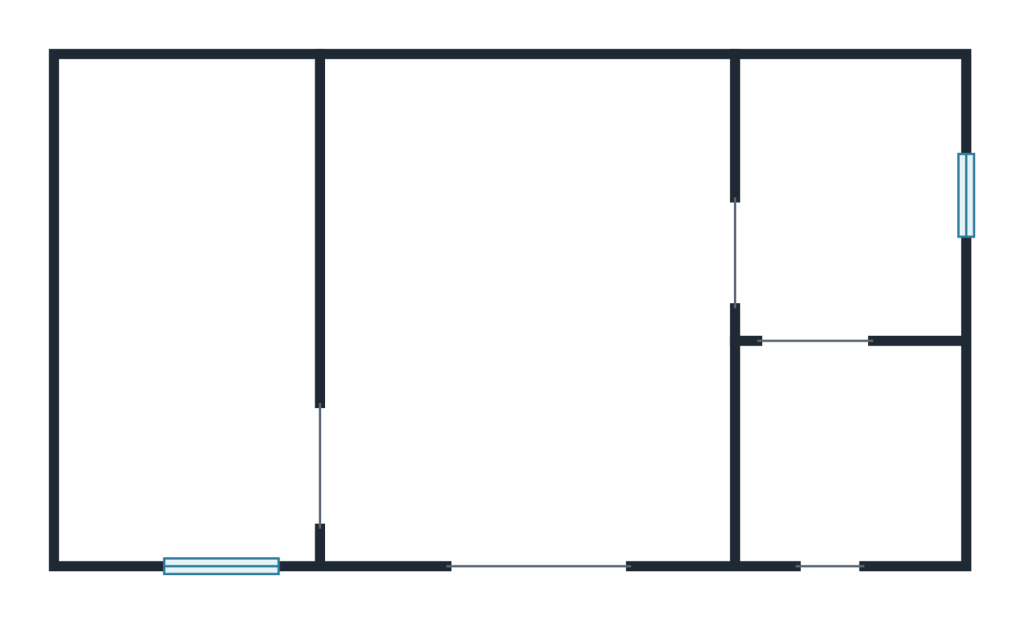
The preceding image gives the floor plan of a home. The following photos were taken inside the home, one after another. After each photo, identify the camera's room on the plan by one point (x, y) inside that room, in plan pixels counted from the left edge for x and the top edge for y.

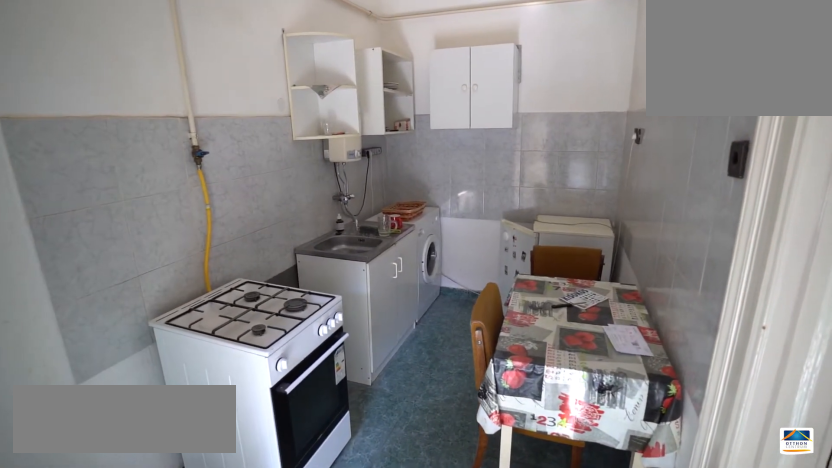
(179, 391)
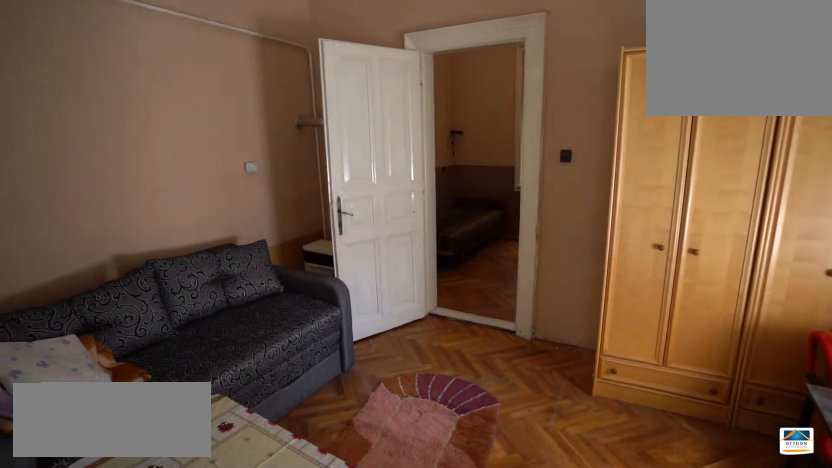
(523, 311)
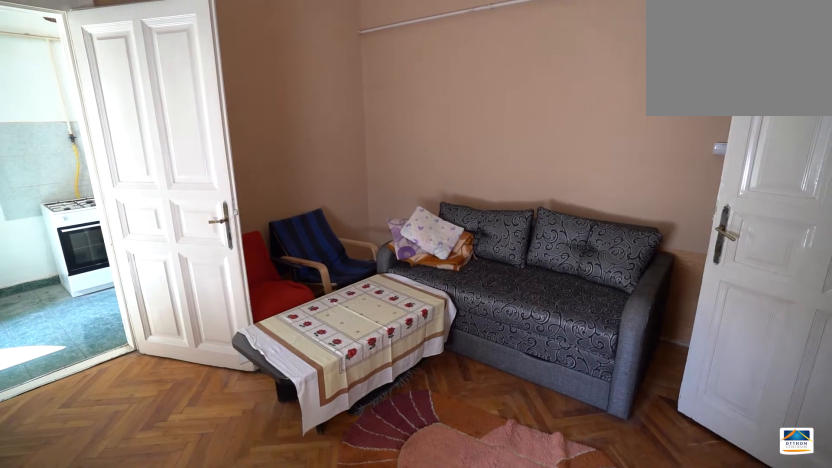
(524, 311)
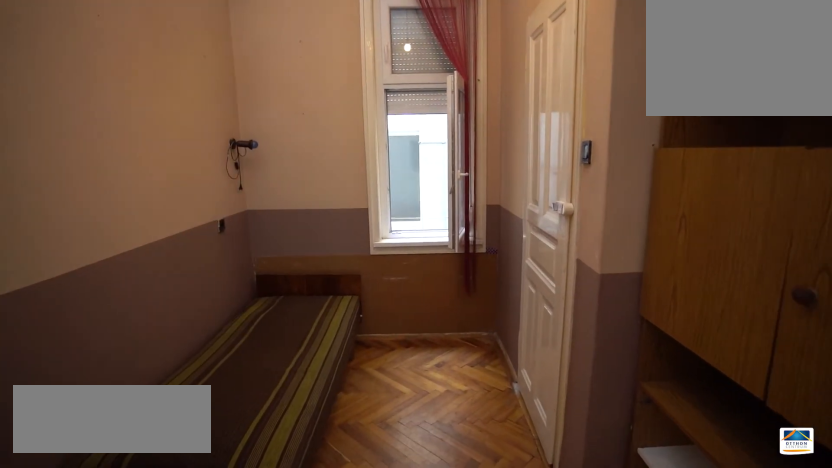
(847, 200)
